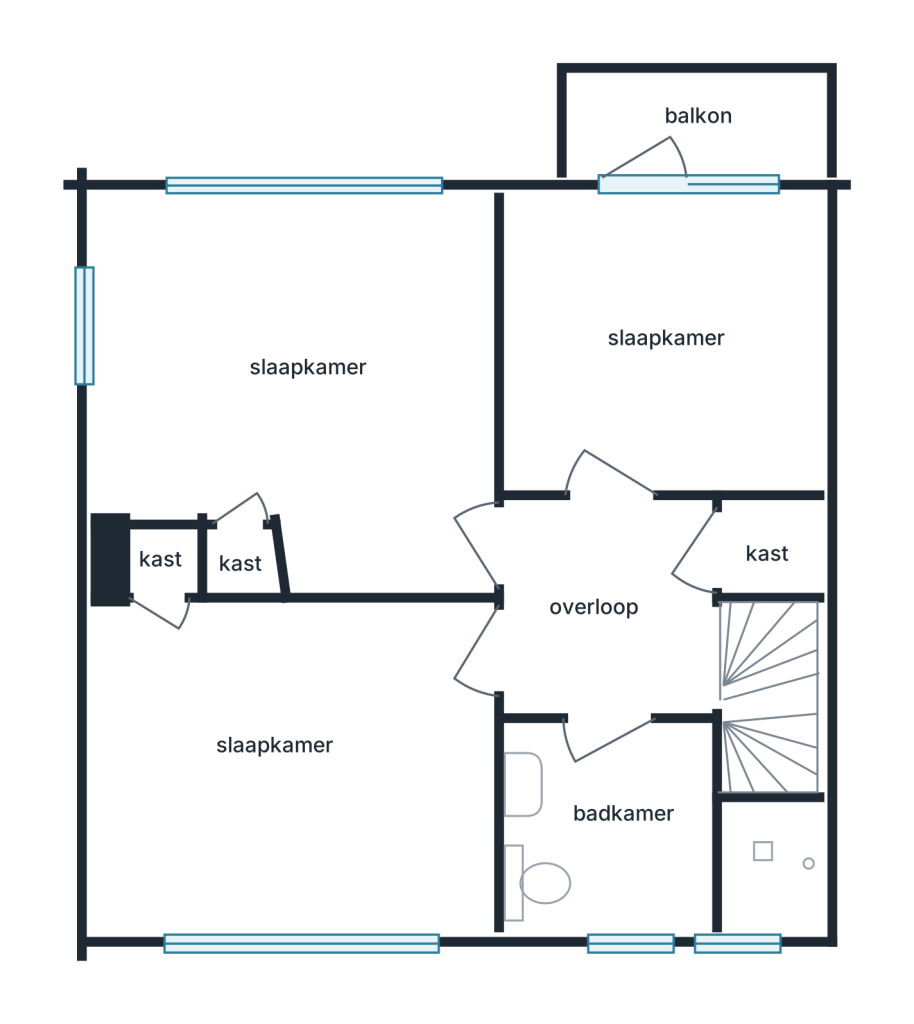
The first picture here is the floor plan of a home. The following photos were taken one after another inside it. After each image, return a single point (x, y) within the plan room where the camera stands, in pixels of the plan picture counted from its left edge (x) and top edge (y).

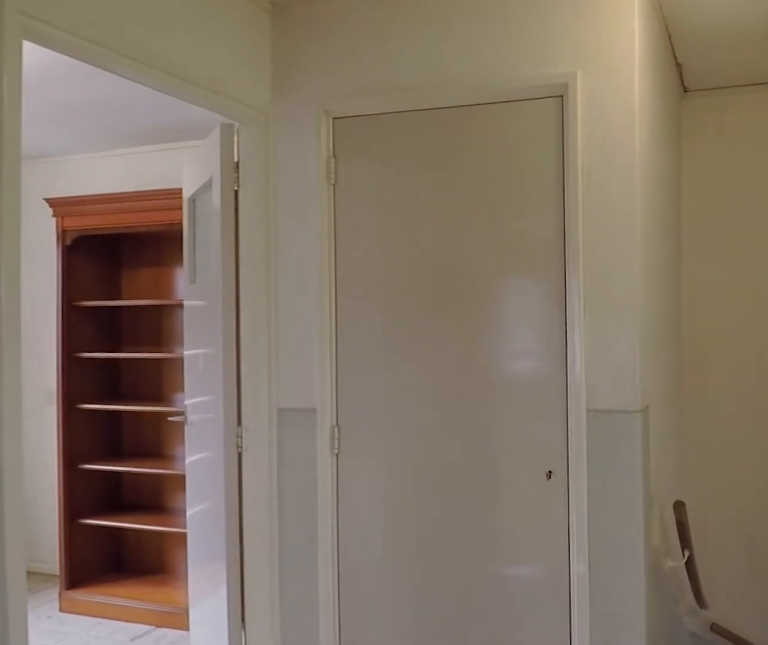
(612, 608)
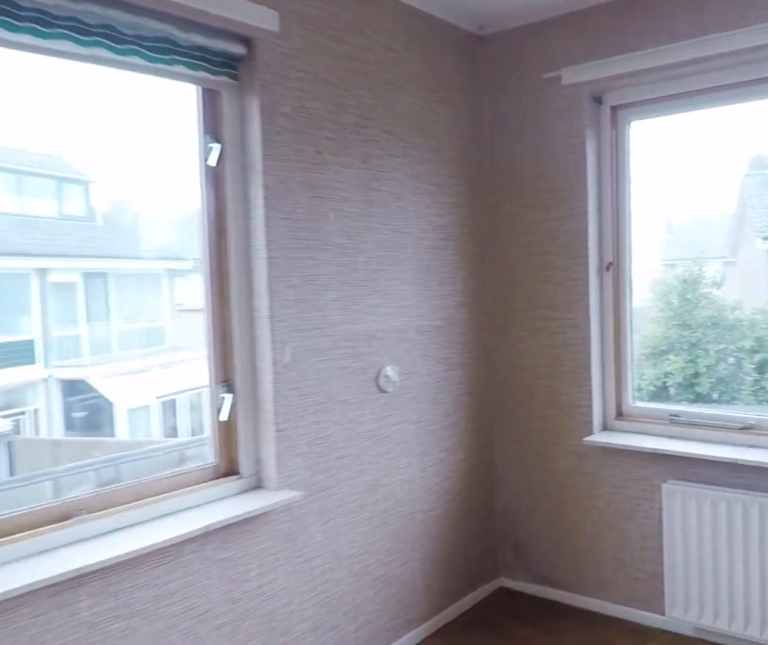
(468, 397)
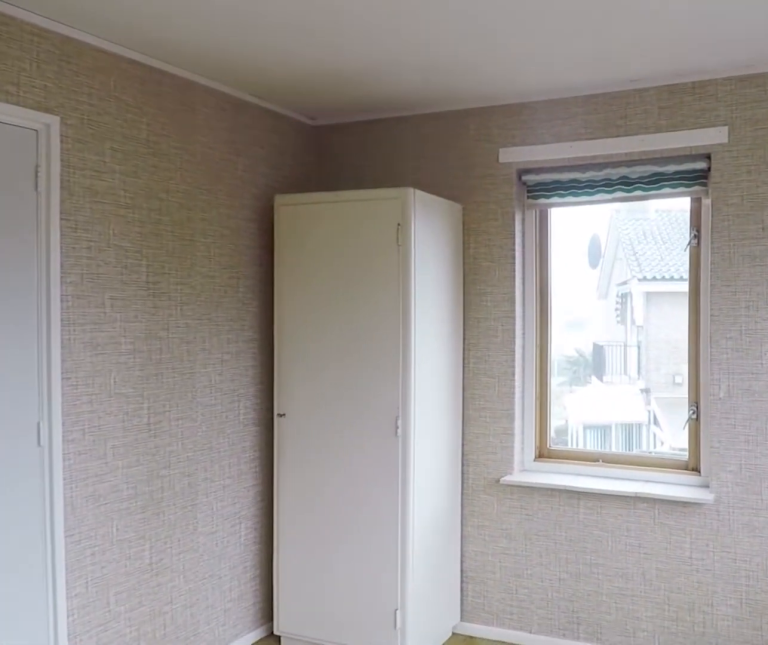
(468, 397)
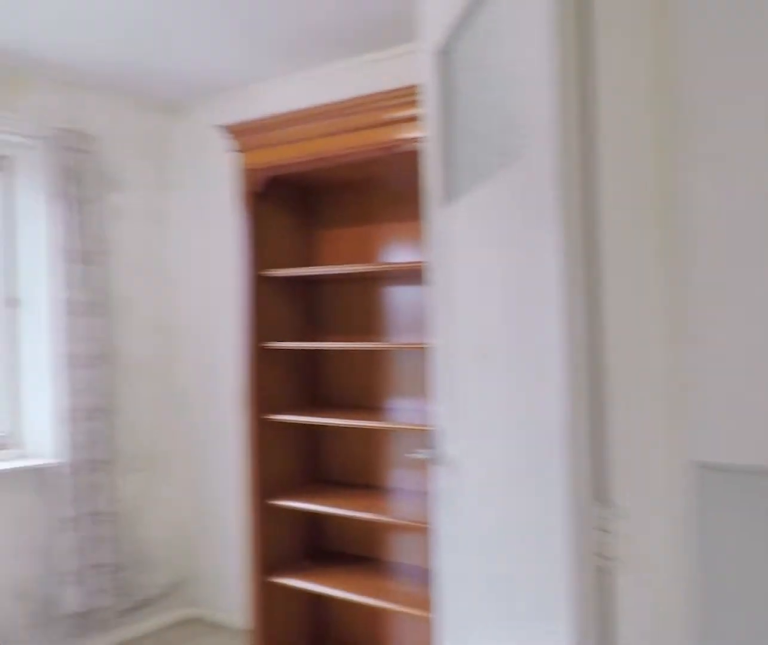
(612, 608)
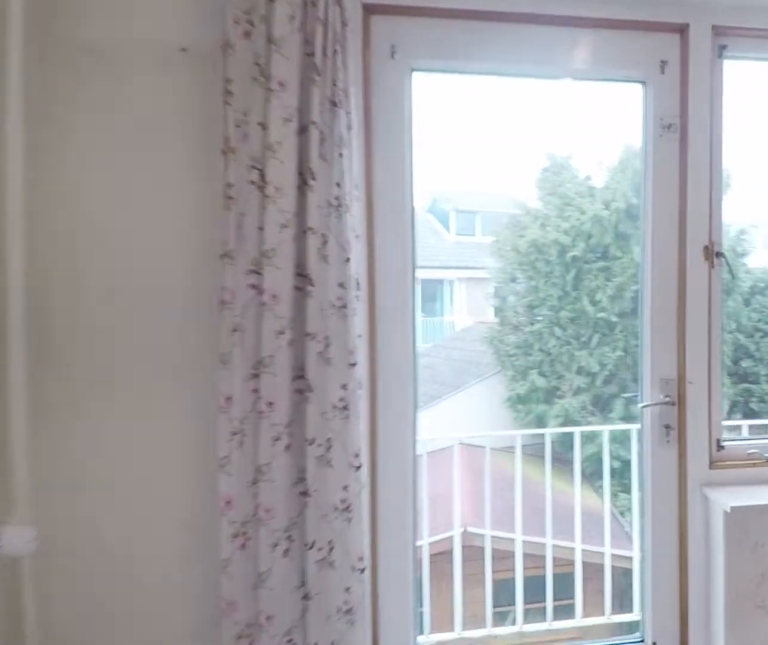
(664, 343)
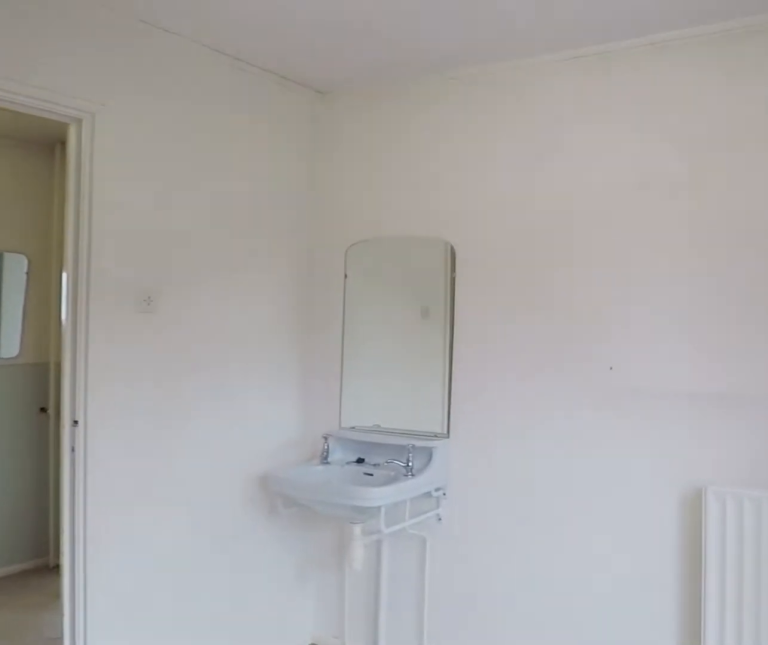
(664, 343)
